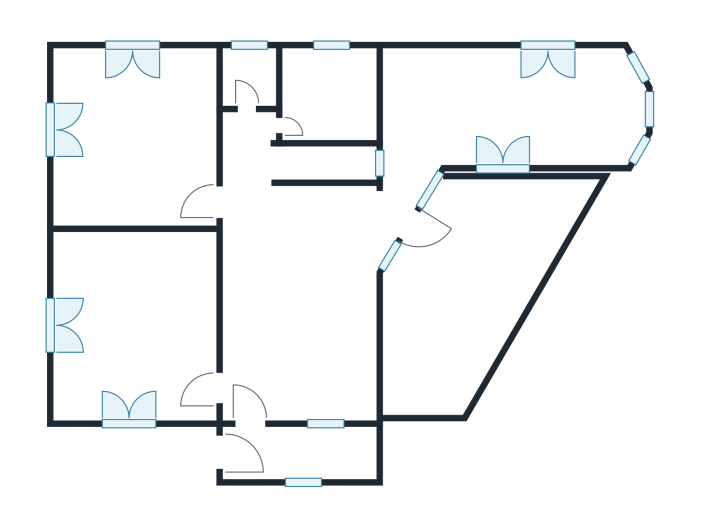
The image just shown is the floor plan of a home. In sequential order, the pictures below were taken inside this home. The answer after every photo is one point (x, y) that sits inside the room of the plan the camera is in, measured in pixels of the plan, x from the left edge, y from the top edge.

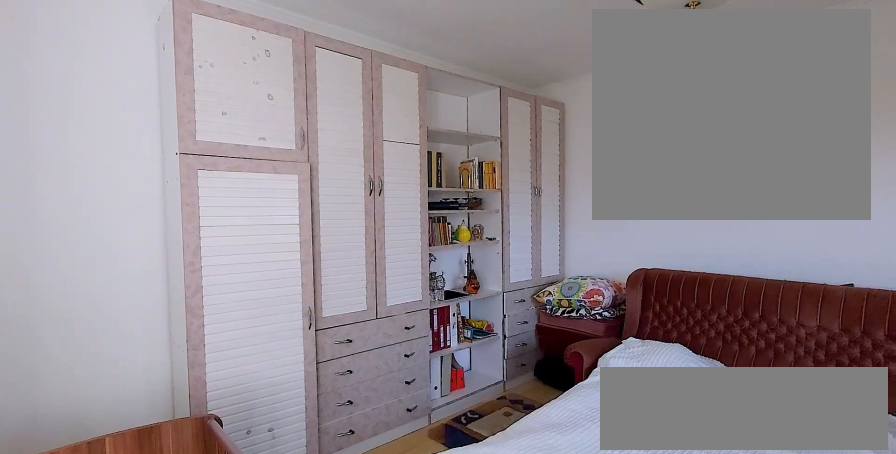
(138, 332)
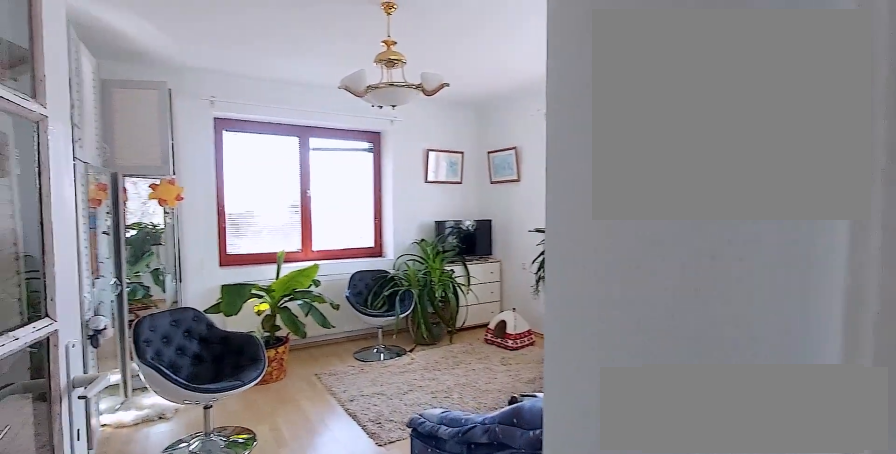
(137, 144)
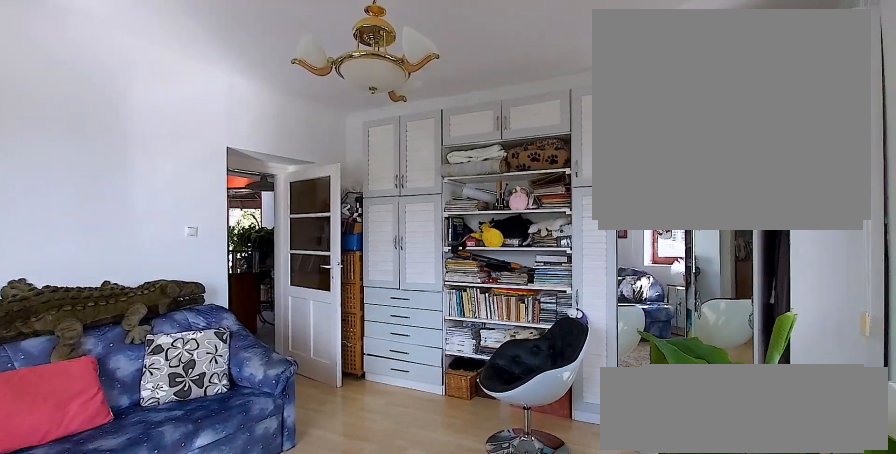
(138, 144)
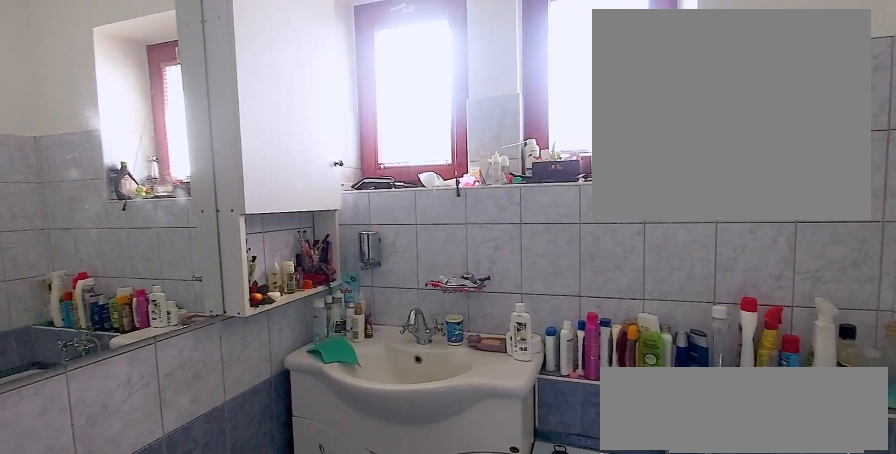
(331, 99)
